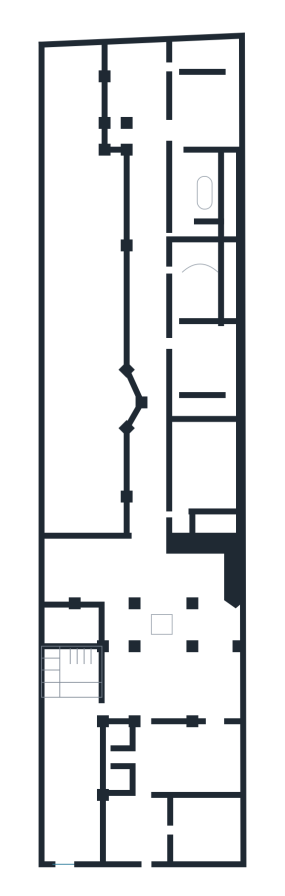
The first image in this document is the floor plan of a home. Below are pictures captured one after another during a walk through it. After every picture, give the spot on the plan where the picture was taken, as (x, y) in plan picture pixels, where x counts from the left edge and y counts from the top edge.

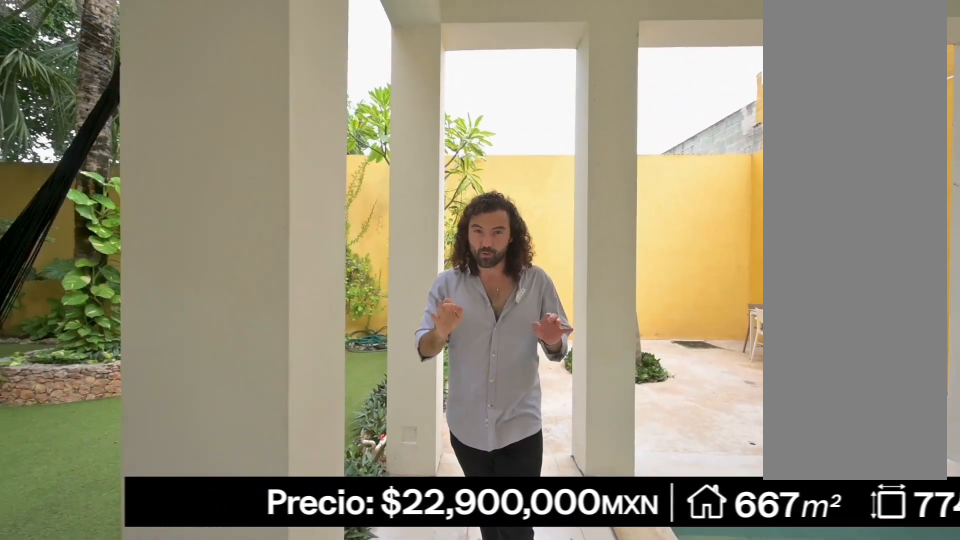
(119, 131)
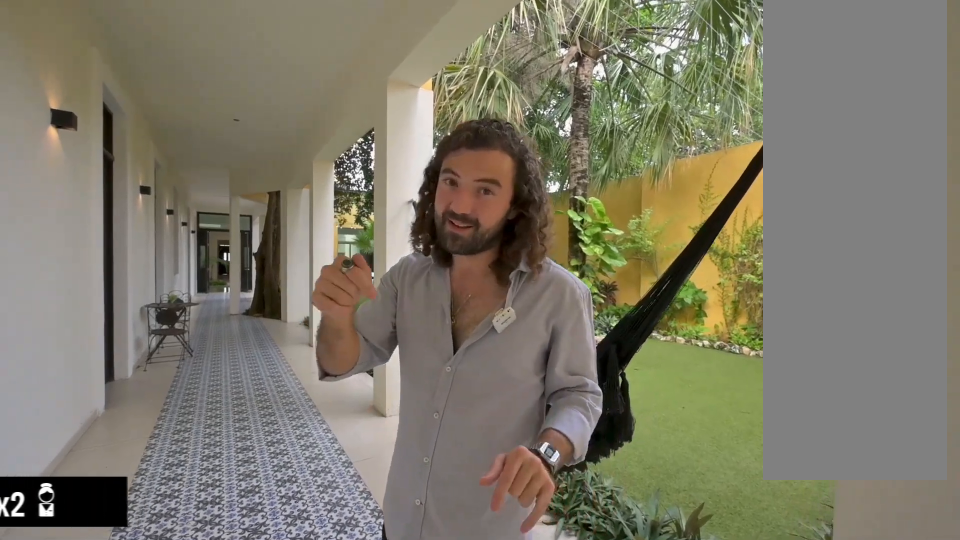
(142, 135)
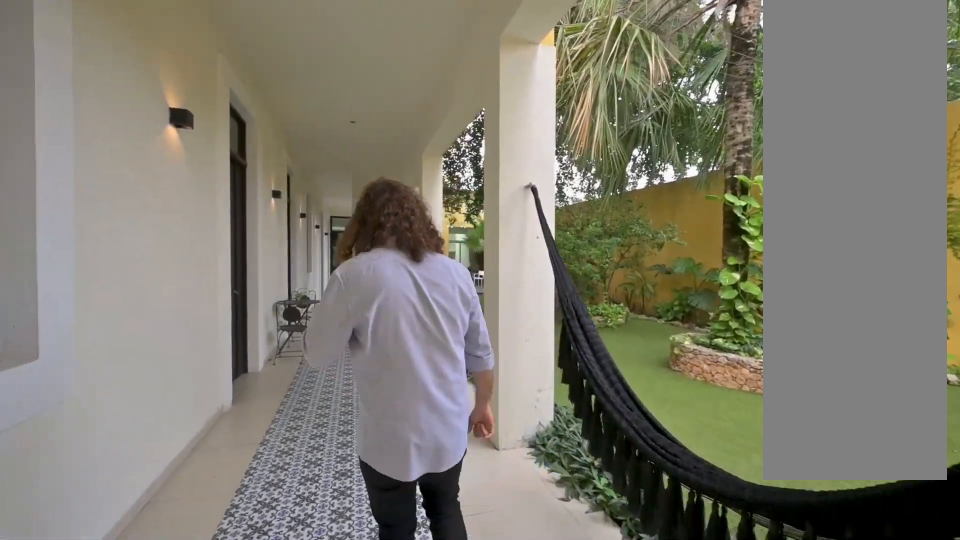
(146, 214)
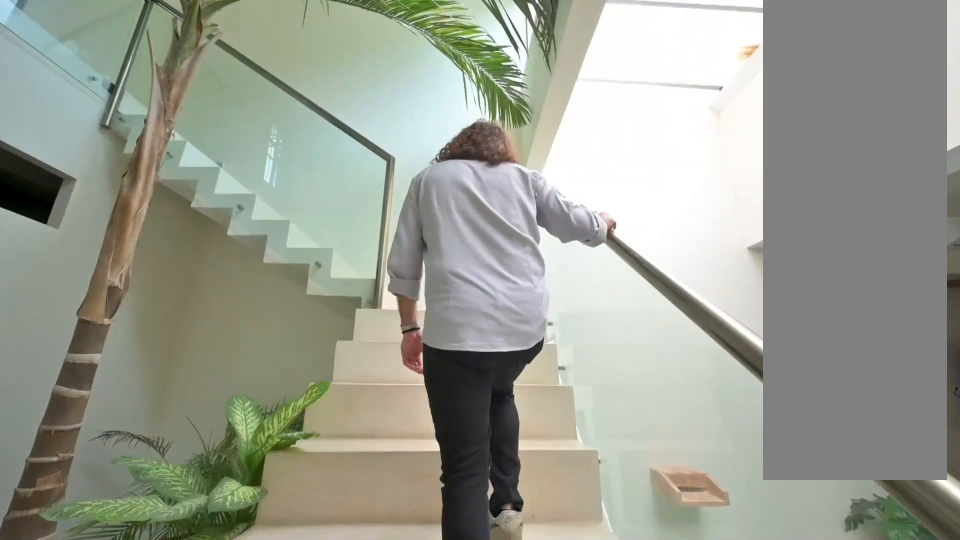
(85, 660)
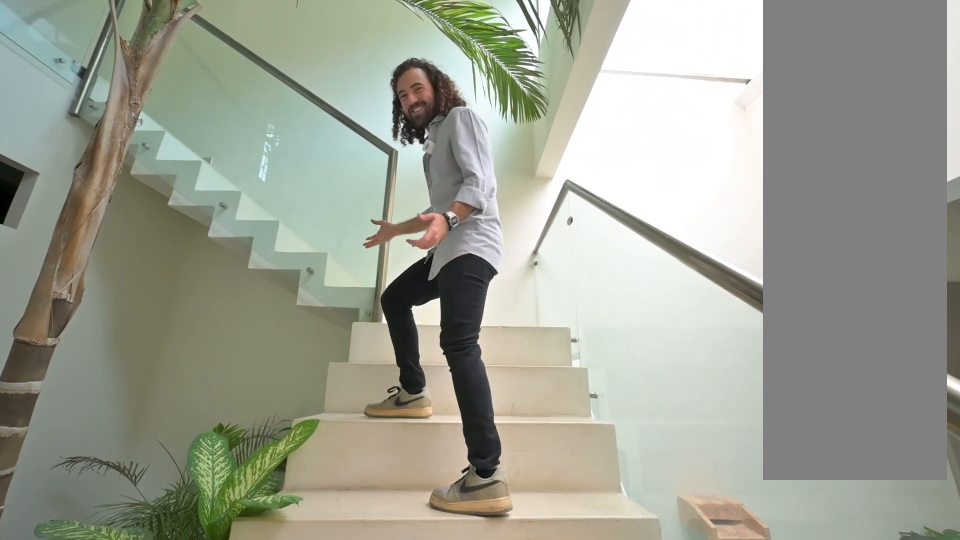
(79, 658)
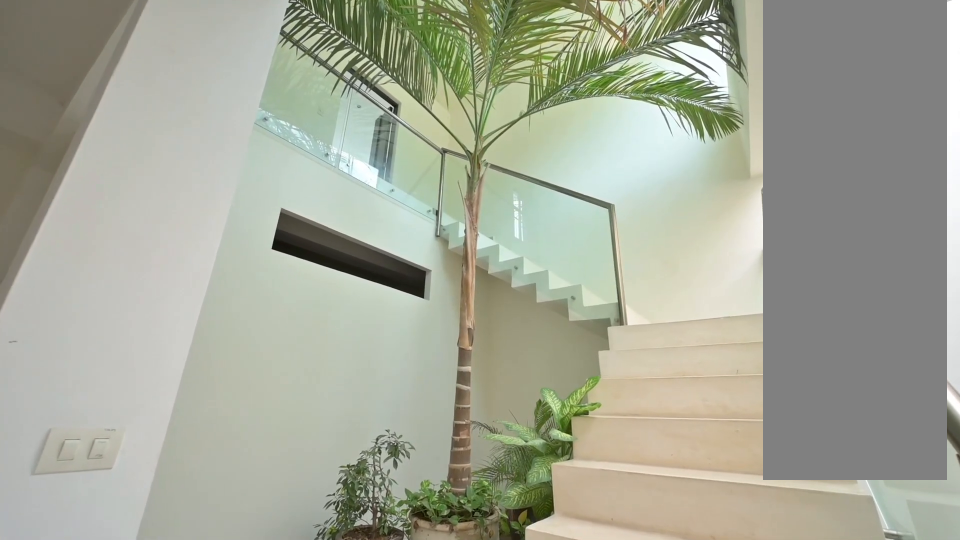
(79, 658)
